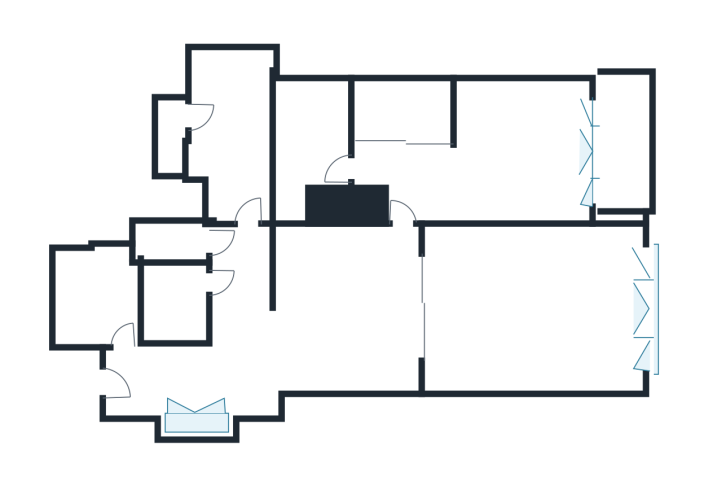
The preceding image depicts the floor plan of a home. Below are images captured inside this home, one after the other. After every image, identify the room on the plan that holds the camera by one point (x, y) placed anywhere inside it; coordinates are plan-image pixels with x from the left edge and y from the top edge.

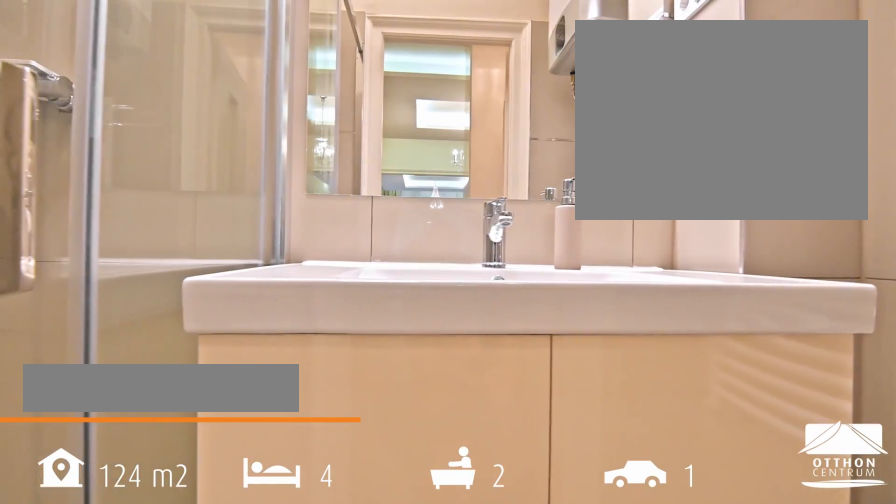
(178, 310)
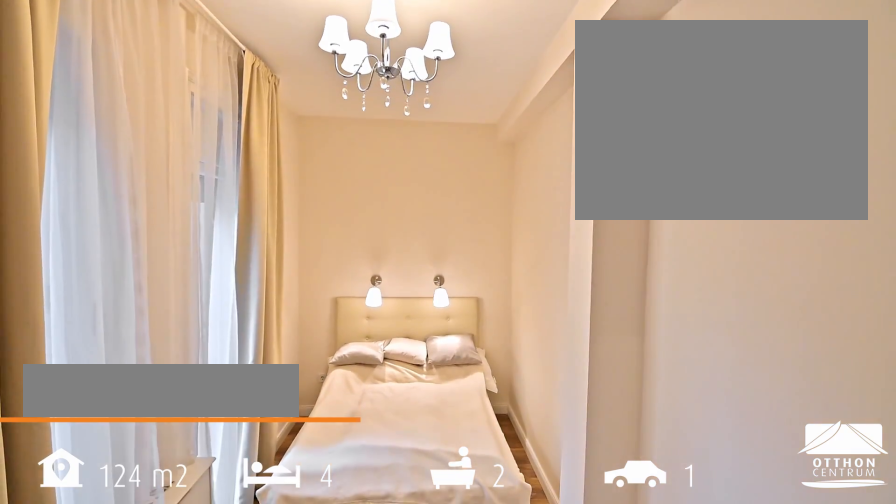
(232, 115)
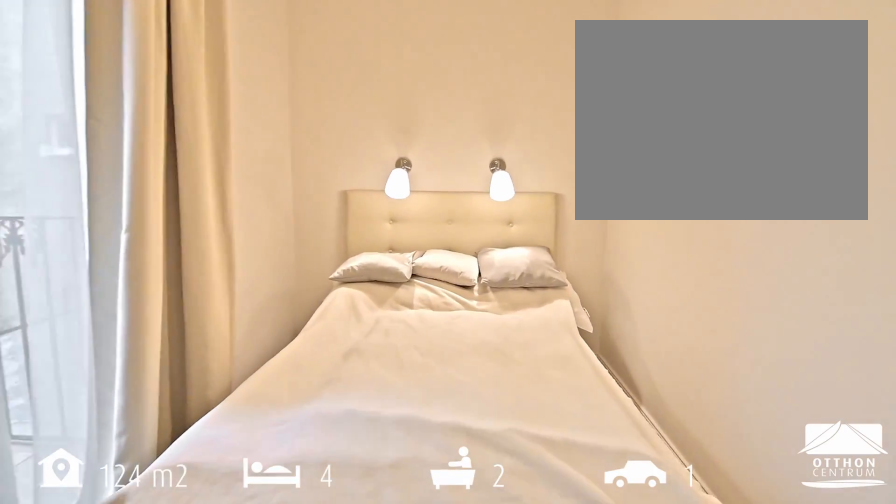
(232, 115)
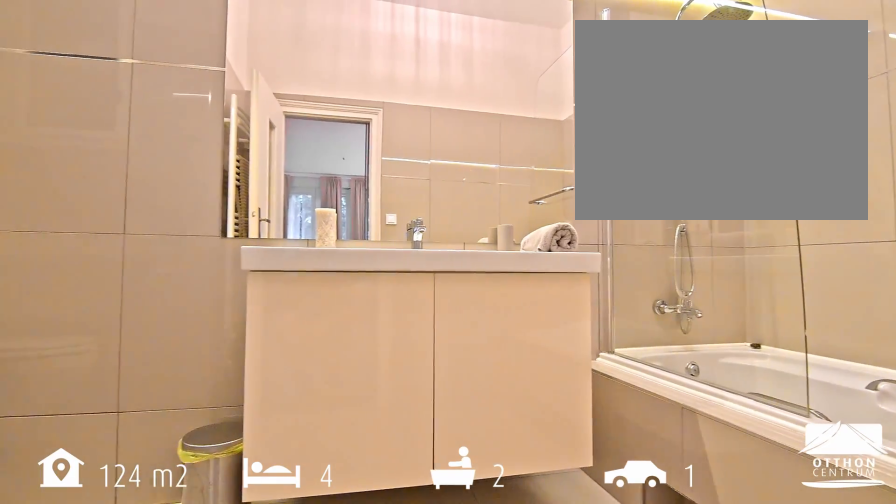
(313, 158)
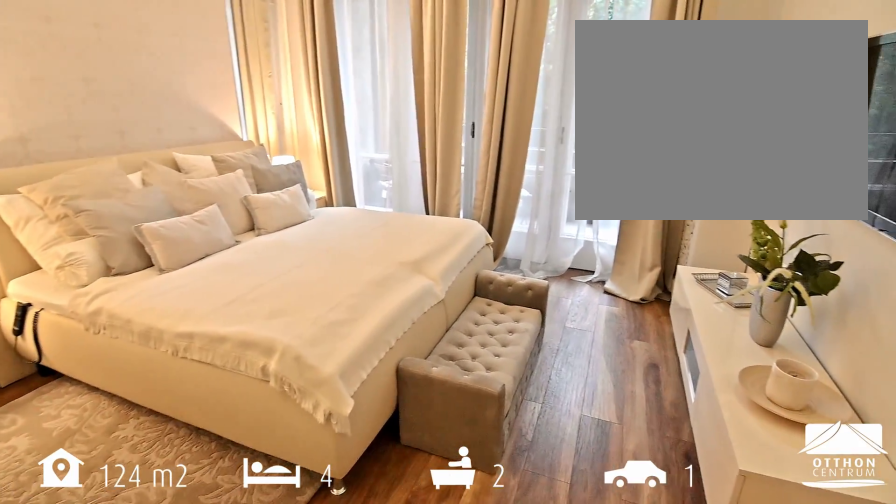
(498, 185)
